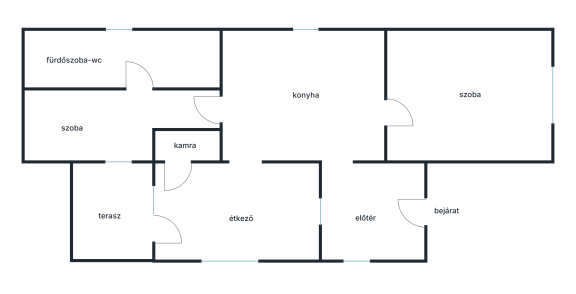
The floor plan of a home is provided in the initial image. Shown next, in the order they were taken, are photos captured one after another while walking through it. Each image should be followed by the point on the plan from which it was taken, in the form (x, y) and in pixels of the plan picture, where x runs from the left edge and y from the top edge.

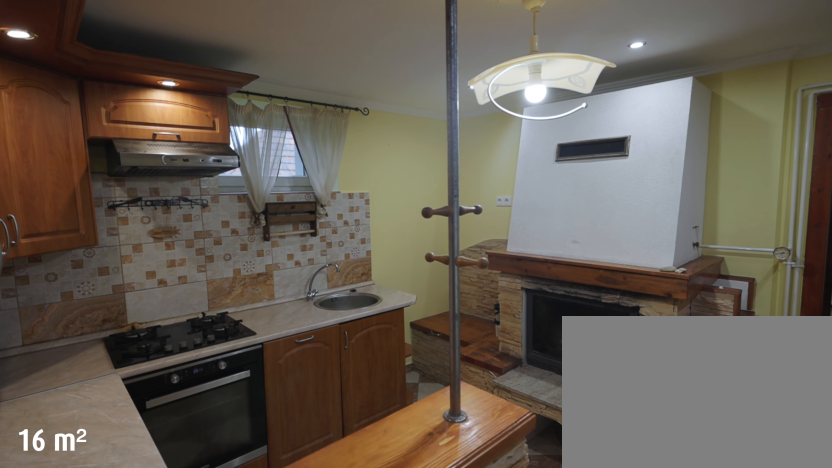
(256, 114)
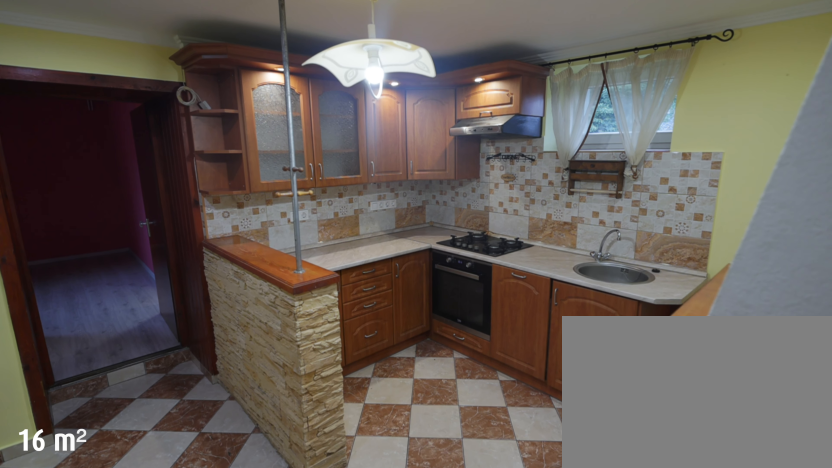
(353, 108)
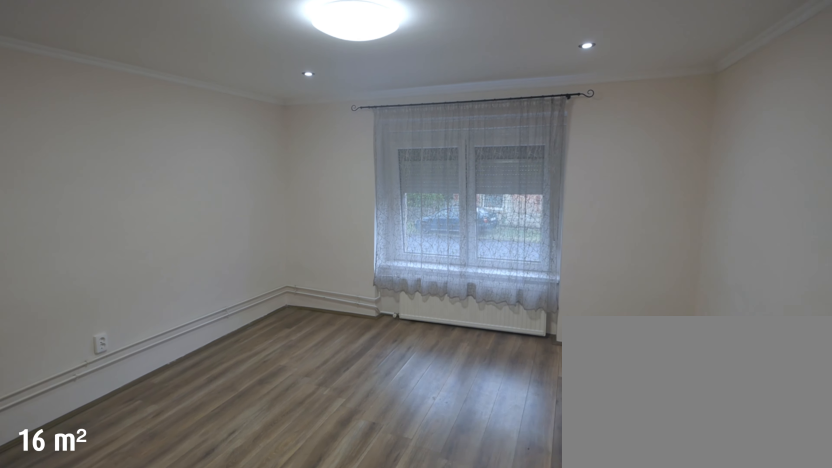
(449, 104)
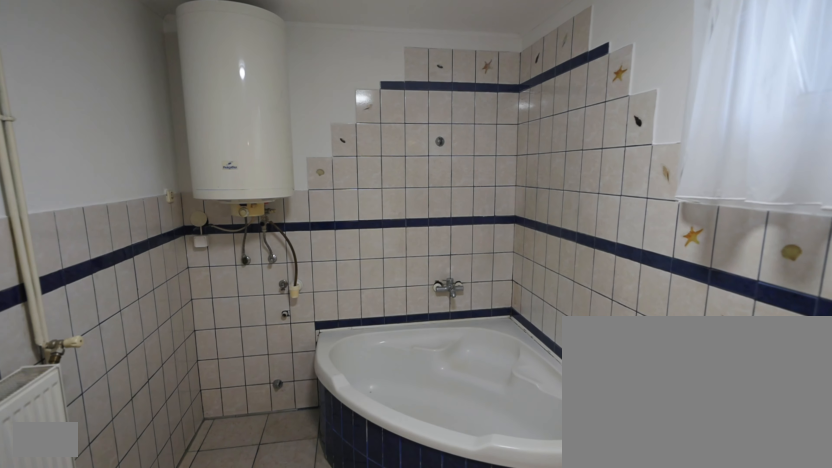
(99, 60)
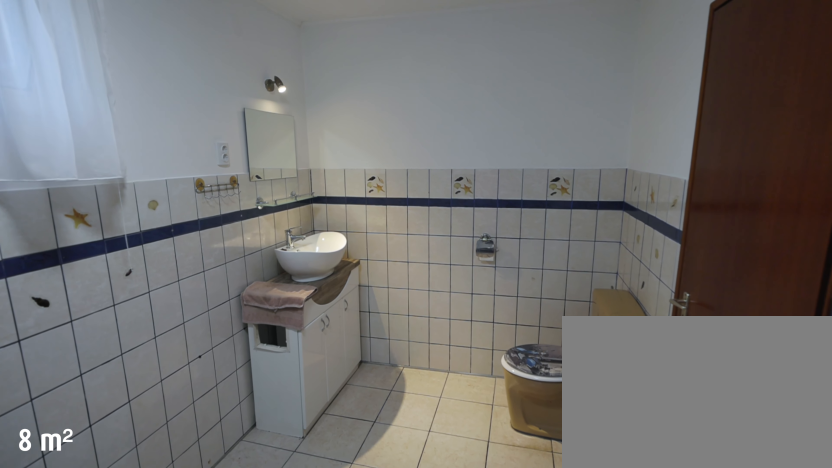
(100, 60)
